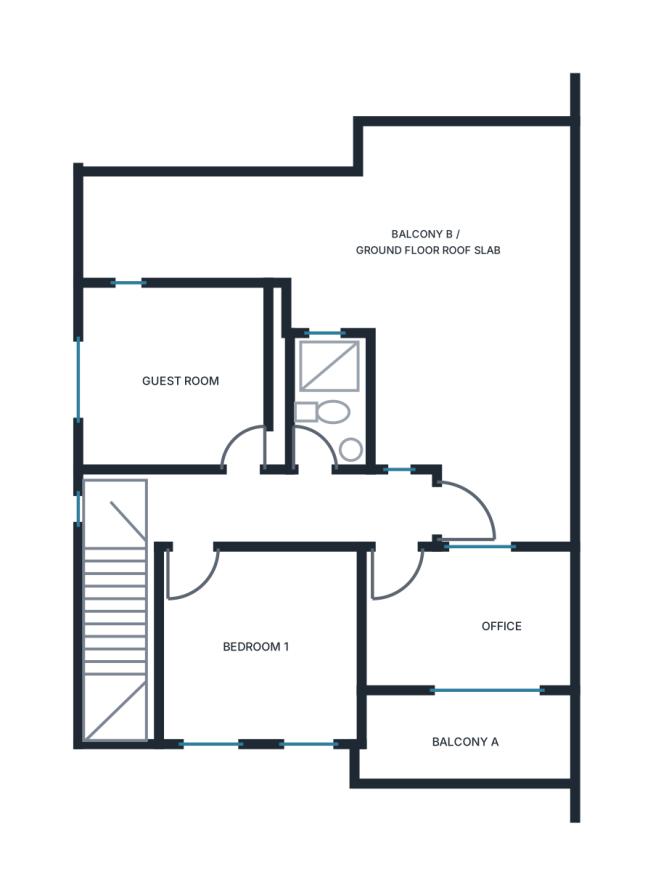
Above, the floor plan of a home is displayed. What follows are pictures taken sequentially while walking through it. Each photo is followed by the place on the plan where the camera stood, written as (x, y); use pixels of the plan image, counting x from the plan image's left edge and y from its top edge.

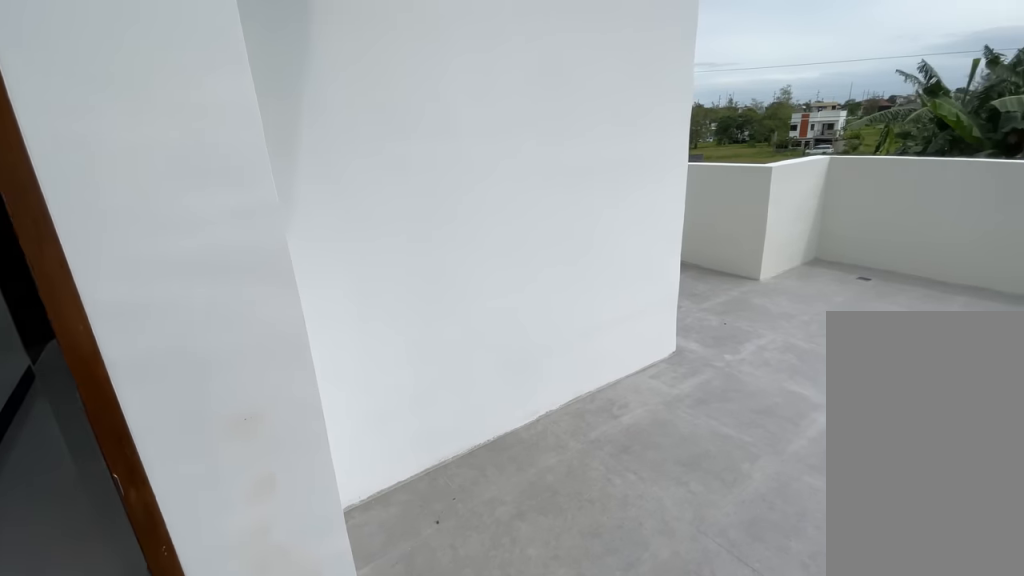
(521, 457)
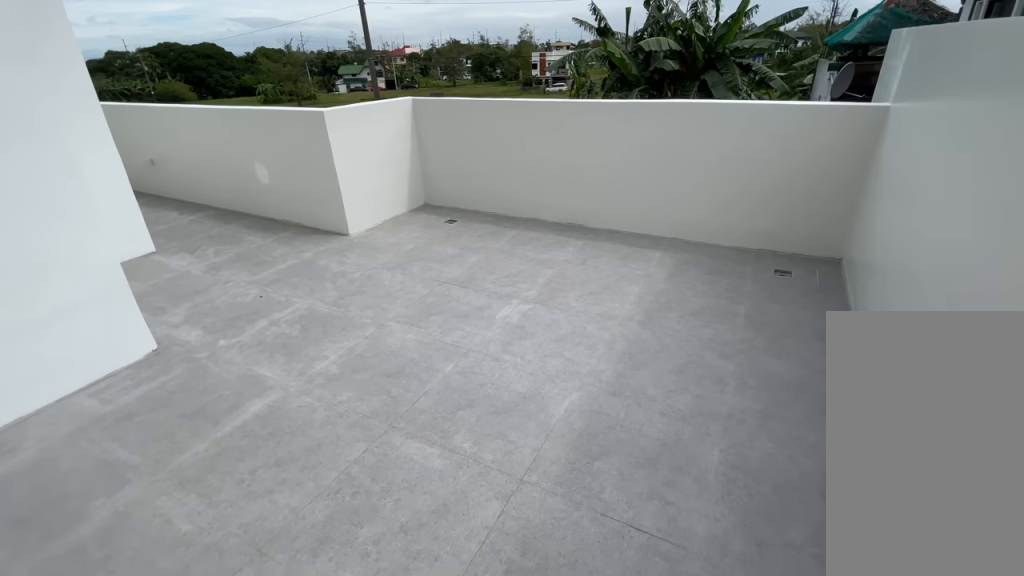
(522, 441)
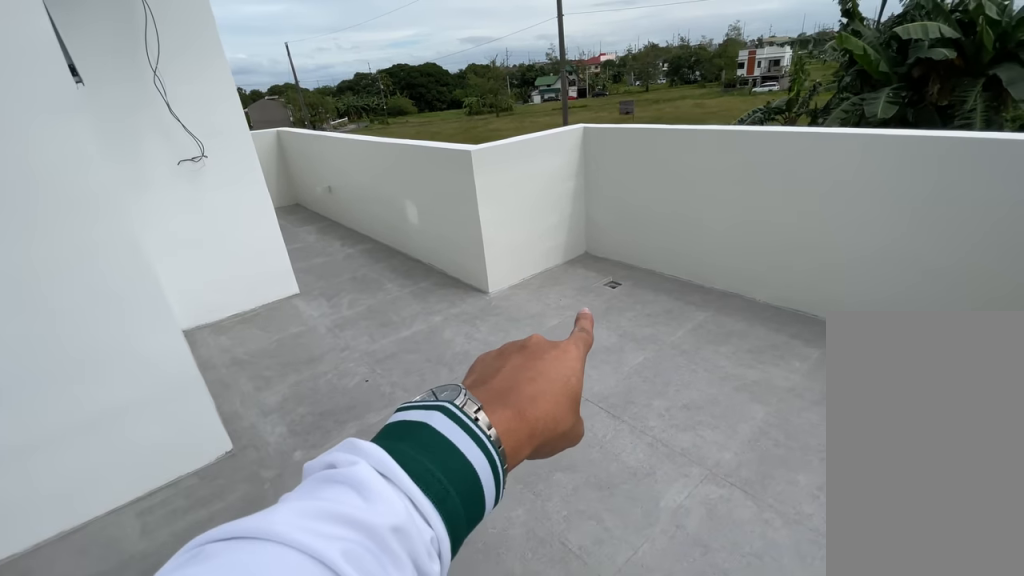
(460, 282)
